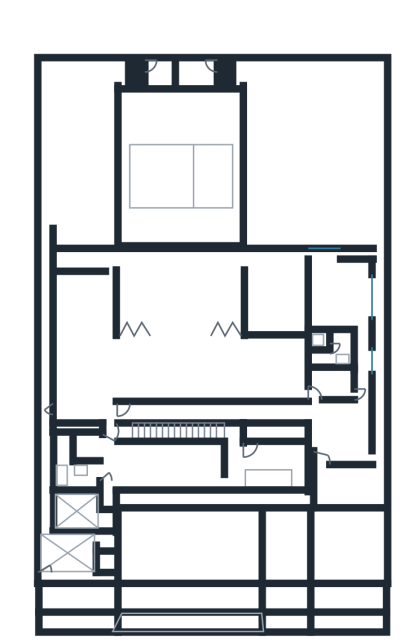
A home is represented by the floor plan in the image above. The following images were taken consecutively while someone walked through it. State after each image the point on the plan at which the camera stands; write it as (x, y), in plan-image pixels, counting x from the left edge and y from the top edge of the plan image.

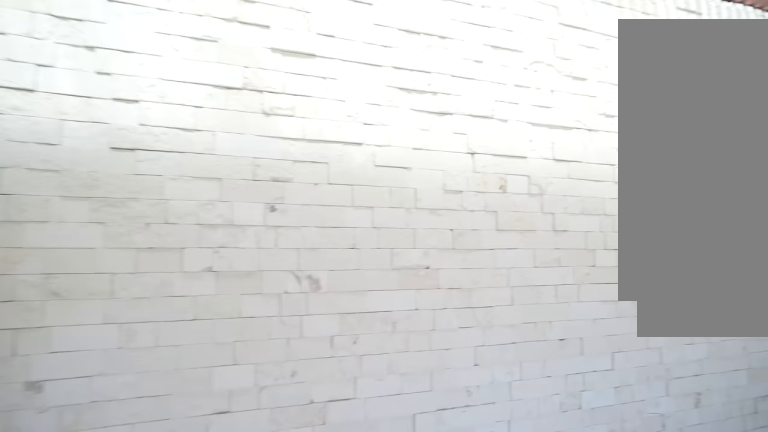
(147, 509)
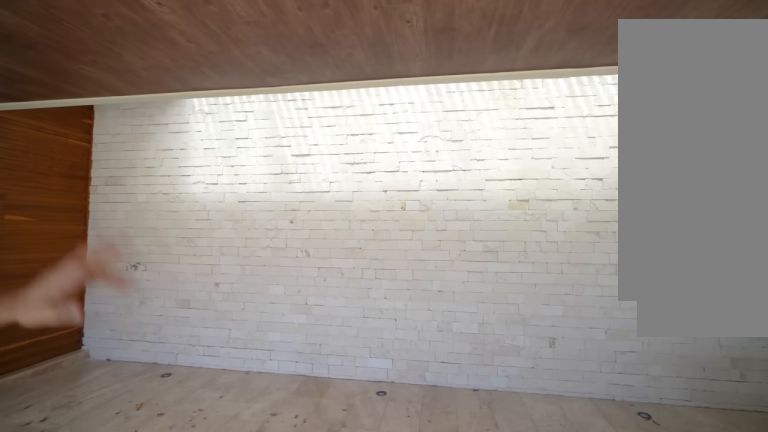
(167, 544)
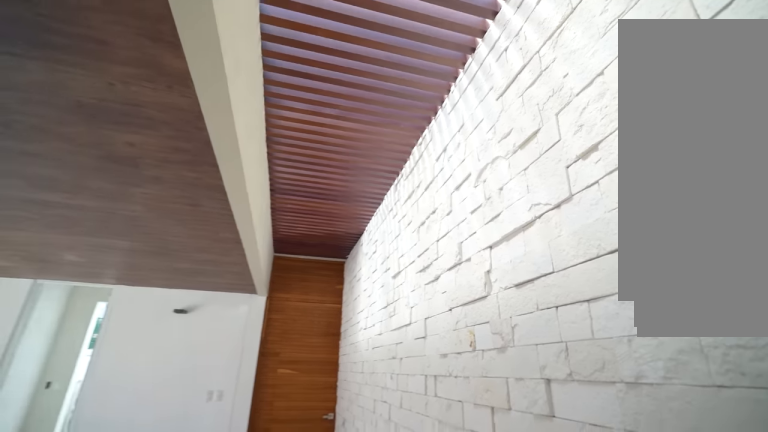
(167, 505)
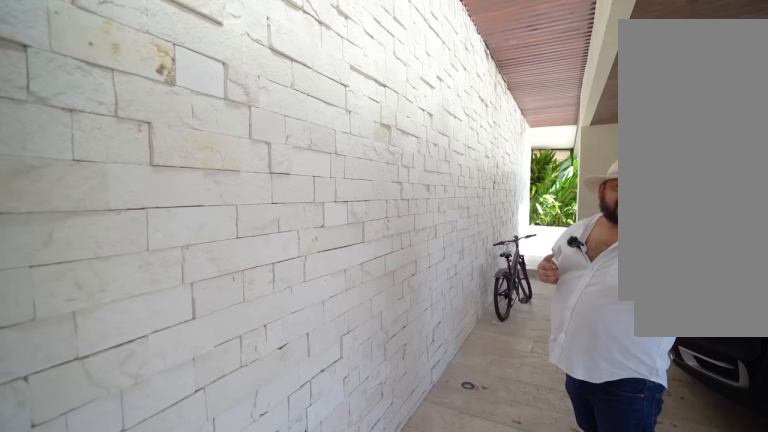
(156, 508)
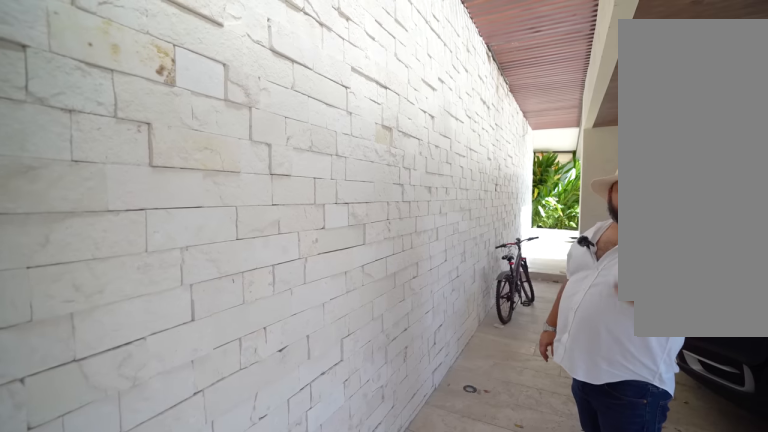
(157, 510)
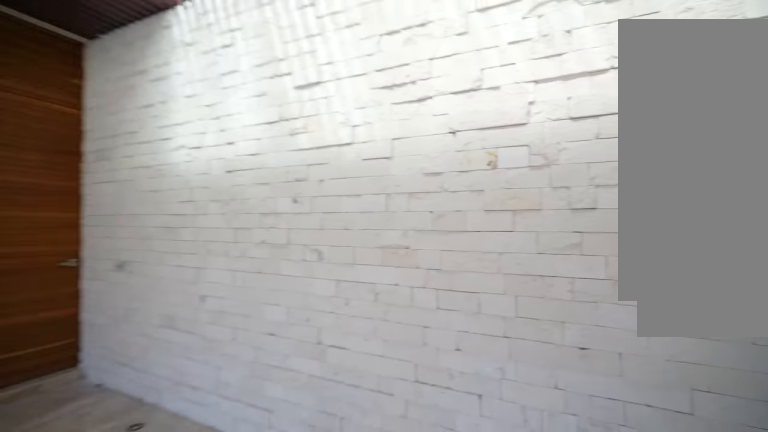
(163, 505)
